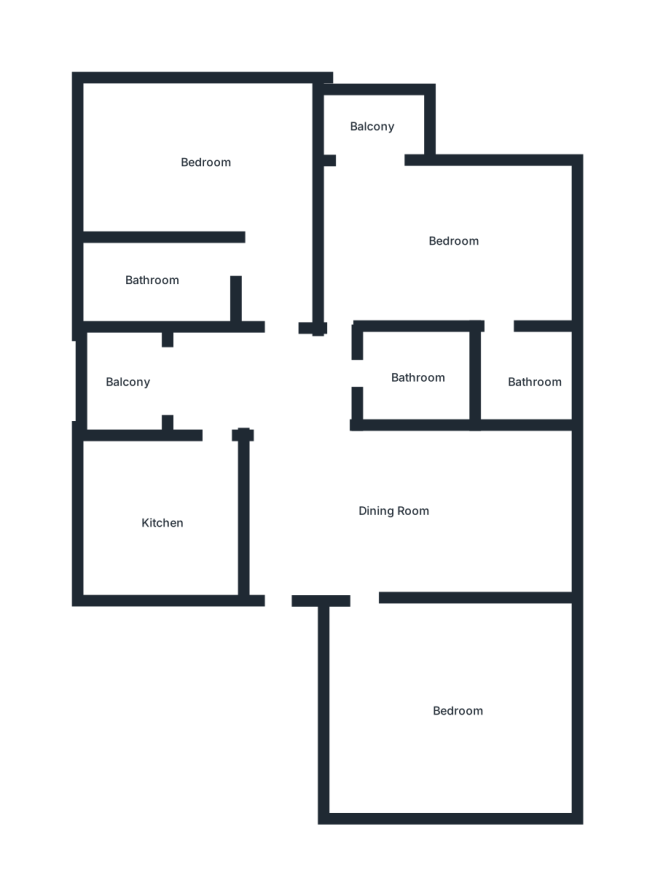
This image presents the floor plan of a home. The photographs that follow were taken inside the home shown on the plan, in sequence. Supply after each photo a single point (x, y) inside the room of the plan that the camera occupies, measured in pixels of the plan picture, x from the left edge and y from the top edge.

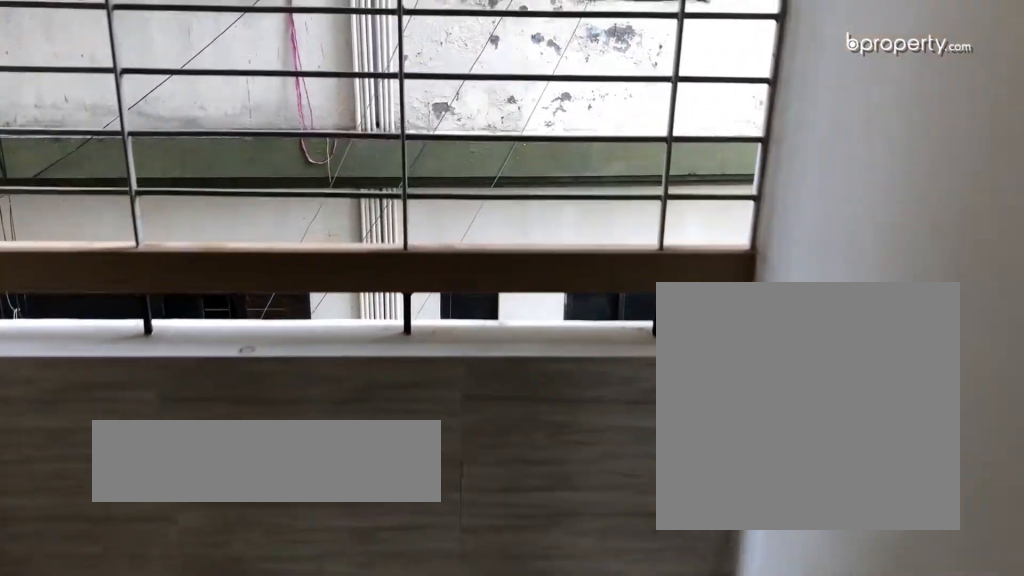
(130, 384)
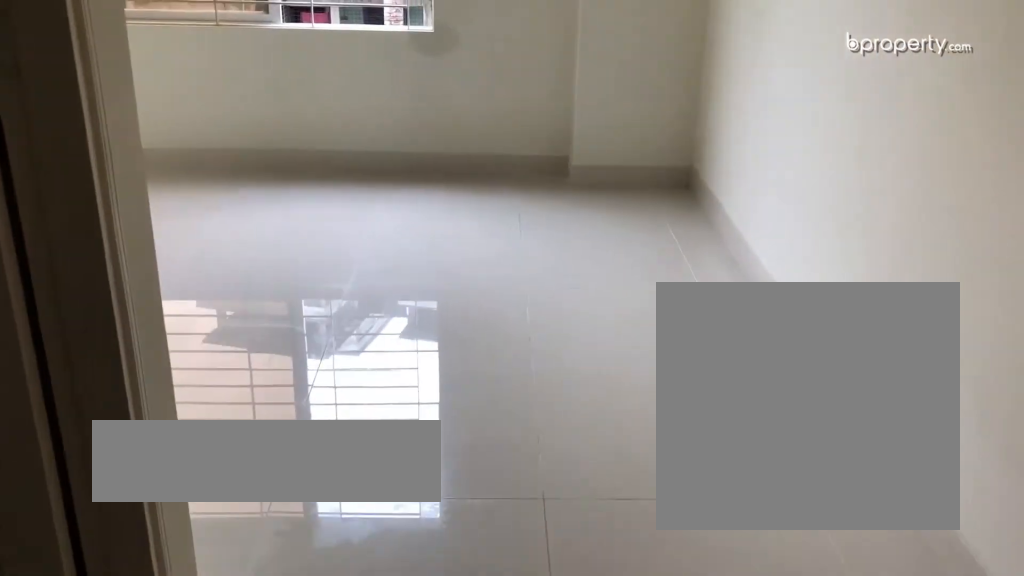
(207, 162)
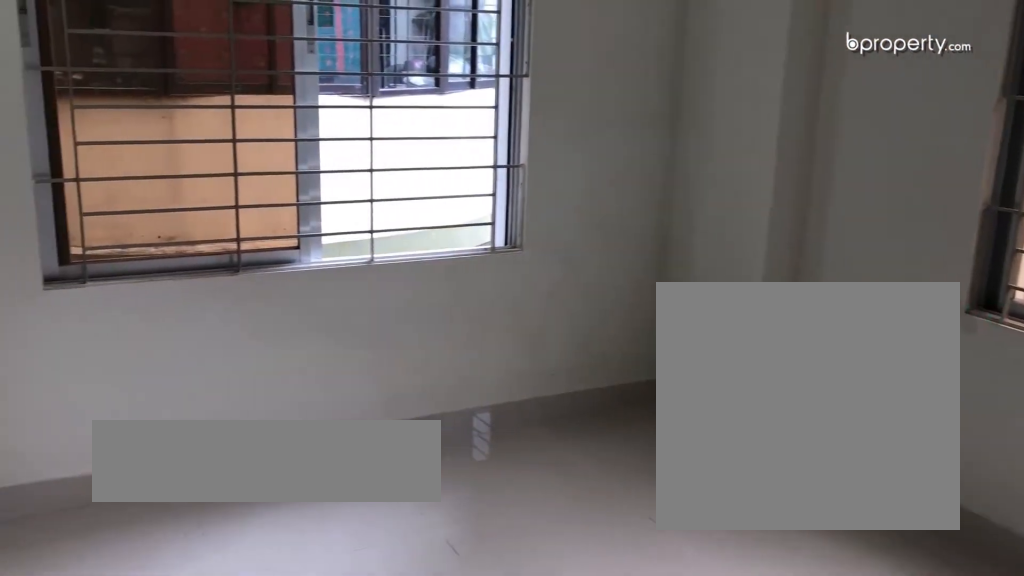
(207, 162)
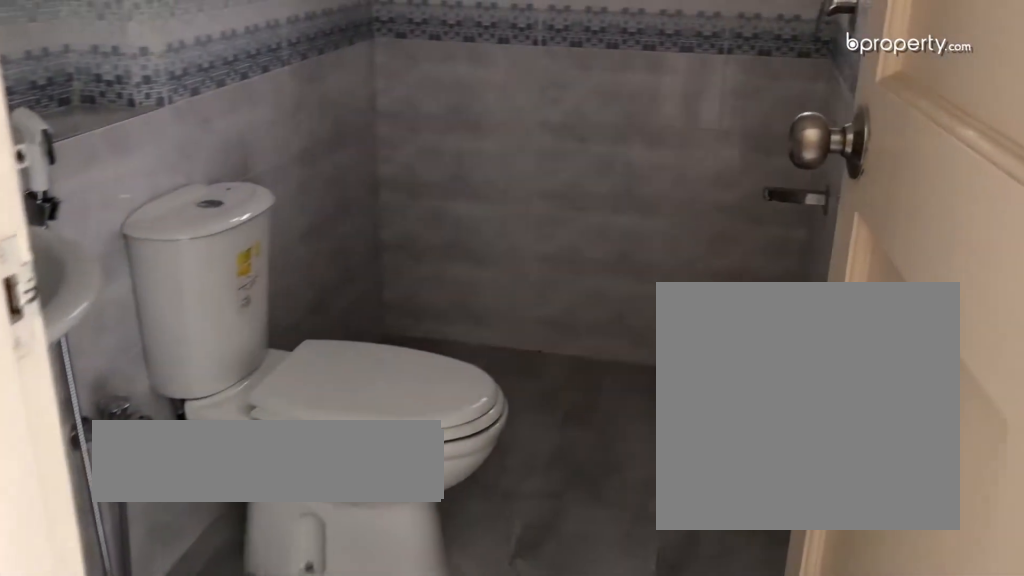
(152, 274)
